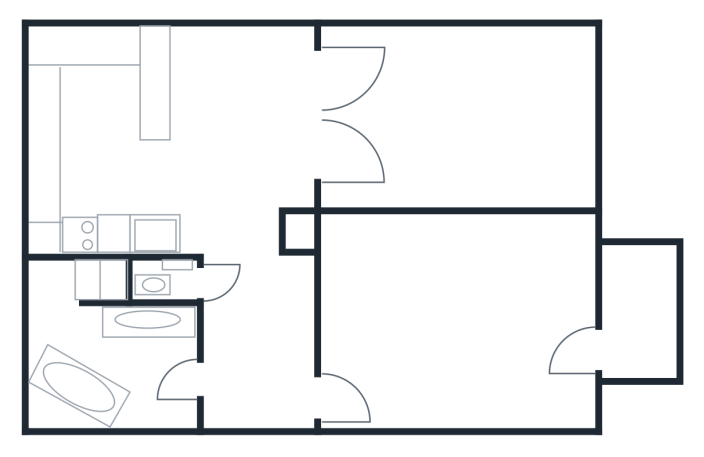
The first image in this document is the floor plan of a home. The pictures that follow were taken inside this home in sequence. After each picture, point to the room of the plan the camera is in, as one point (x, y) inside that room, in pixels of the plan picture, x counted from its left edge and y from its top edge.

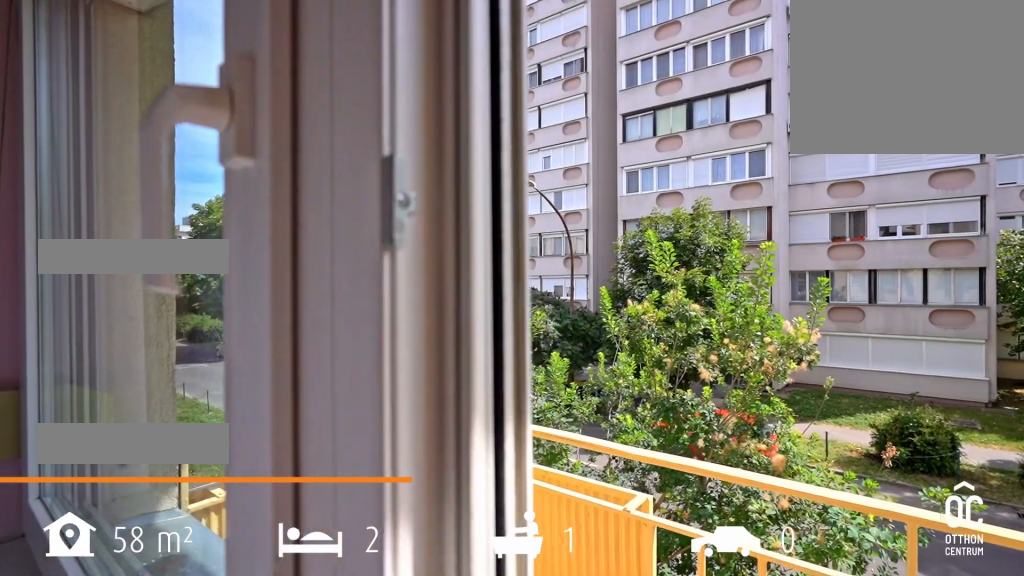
(640, 320)
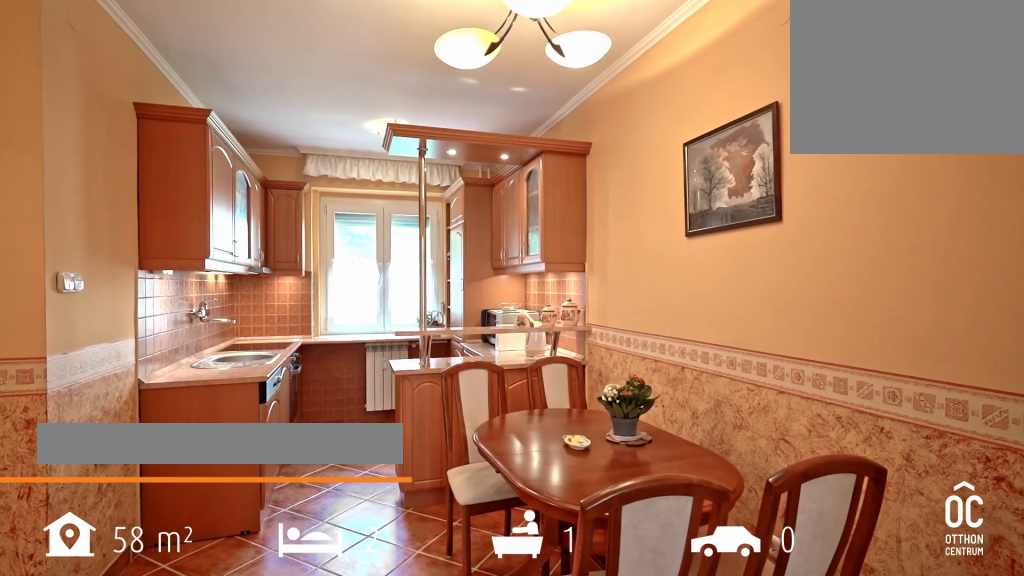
(234, 167)
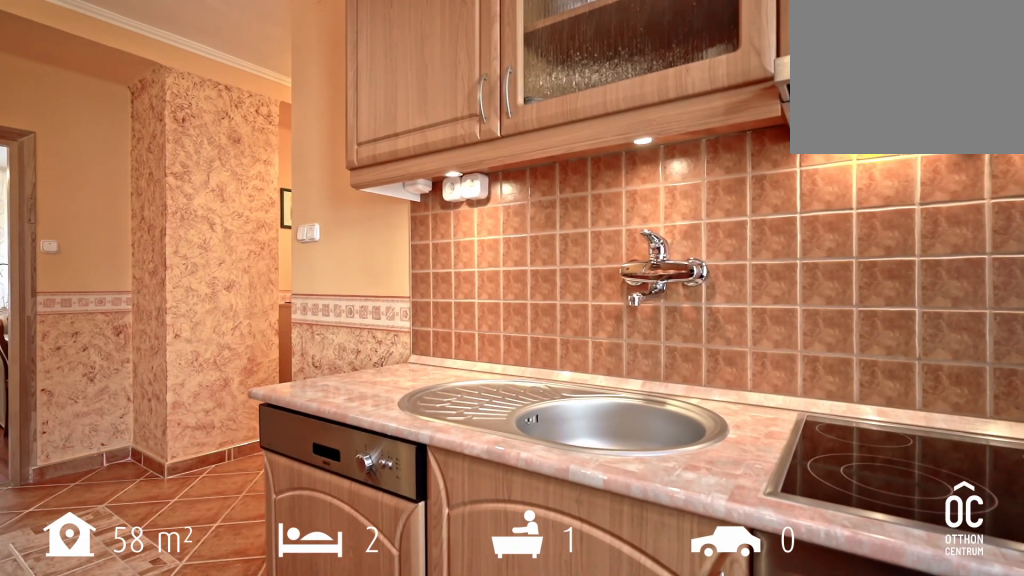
(234, 167)
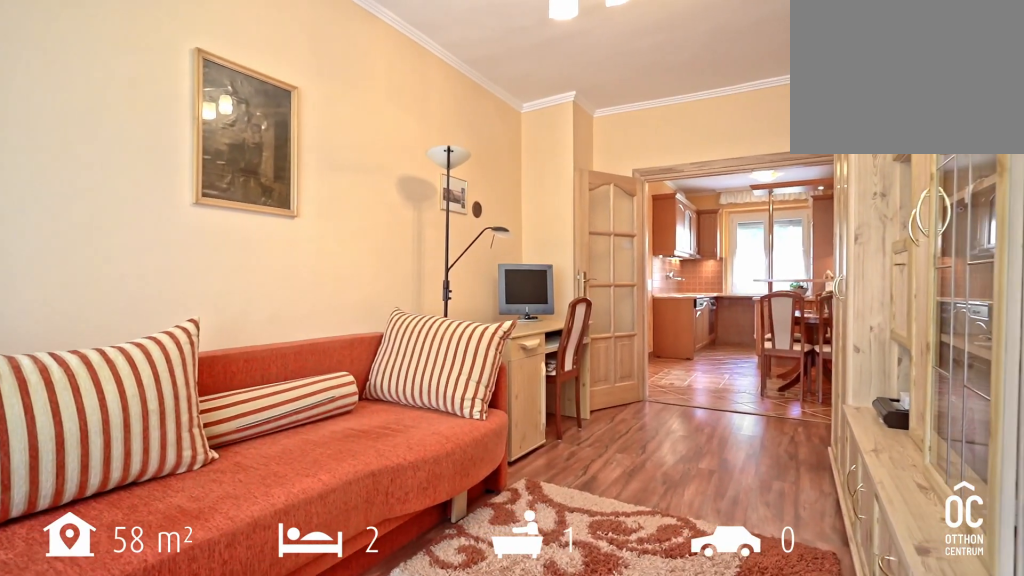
(475, 108)
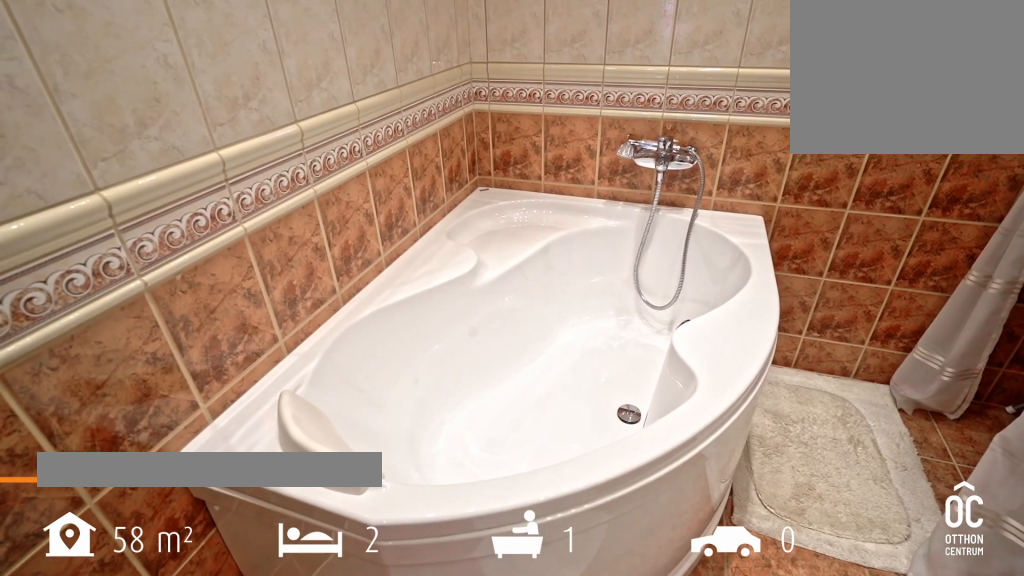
(122, 351)
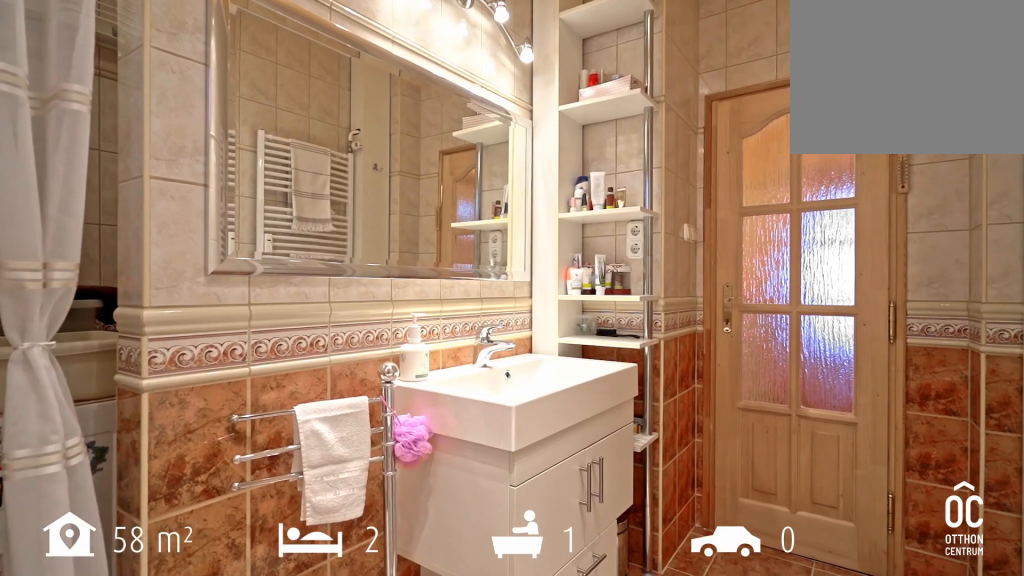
(122, 351)
